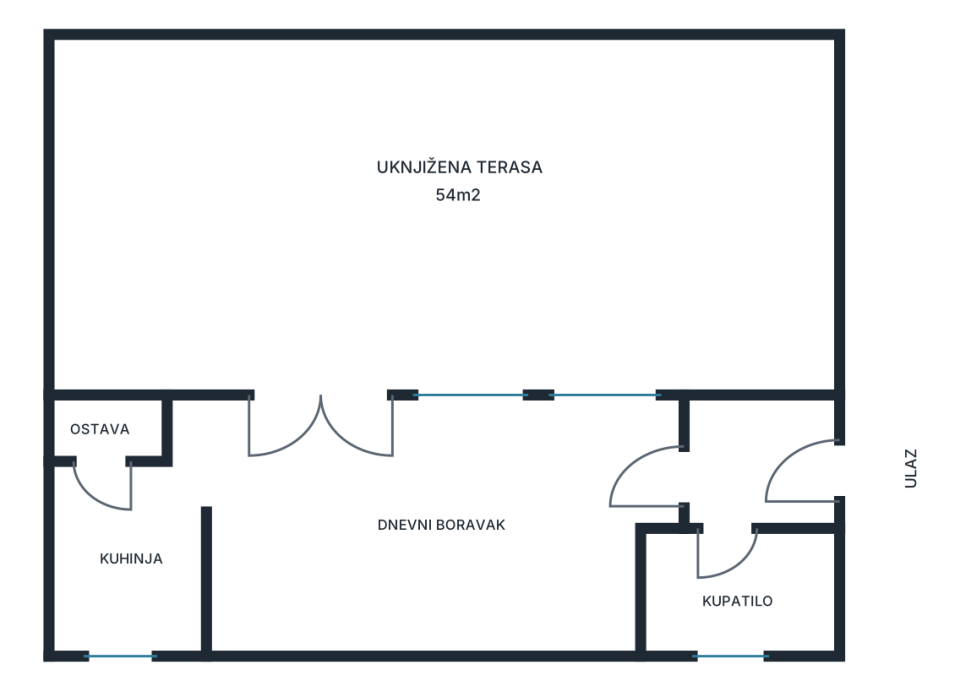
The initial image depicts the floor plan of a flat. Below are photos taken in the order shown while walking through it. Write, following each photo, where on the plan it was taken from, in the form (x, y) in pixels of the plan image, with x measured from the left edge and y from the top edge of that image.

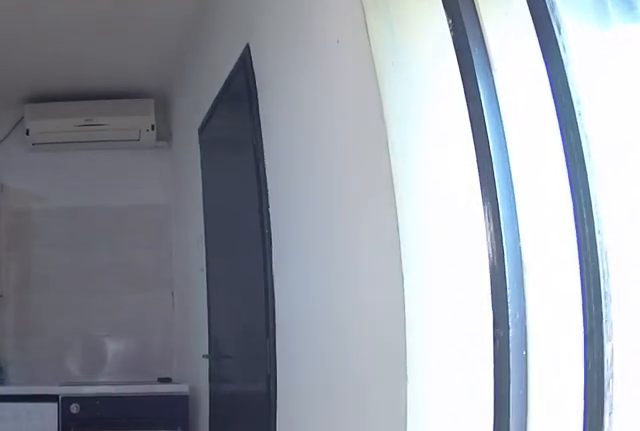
(339, 473)
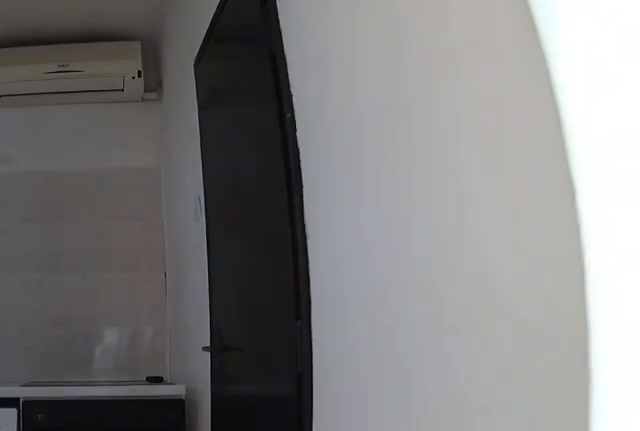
(286, 473)
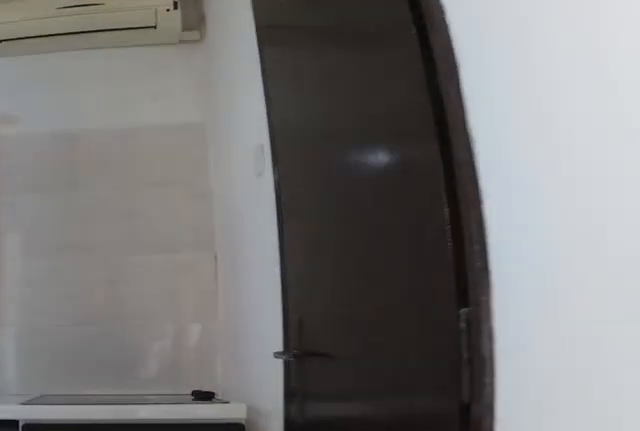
(233, 473)
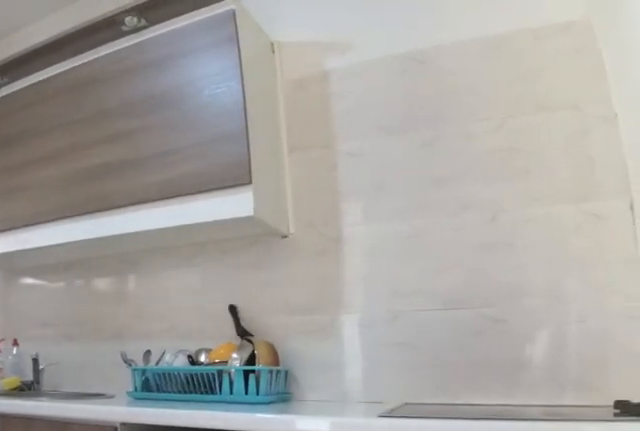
(183, 449)
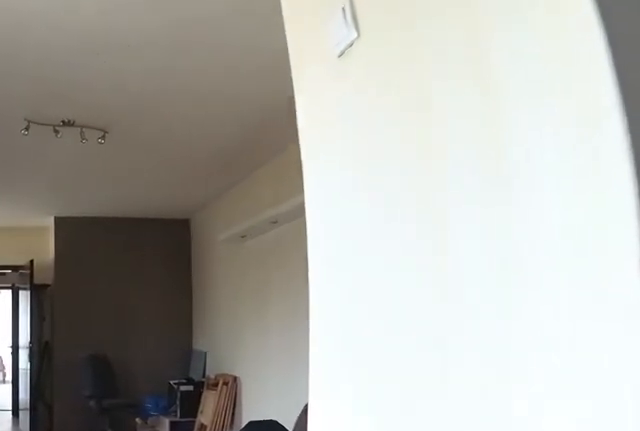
(141, 470)
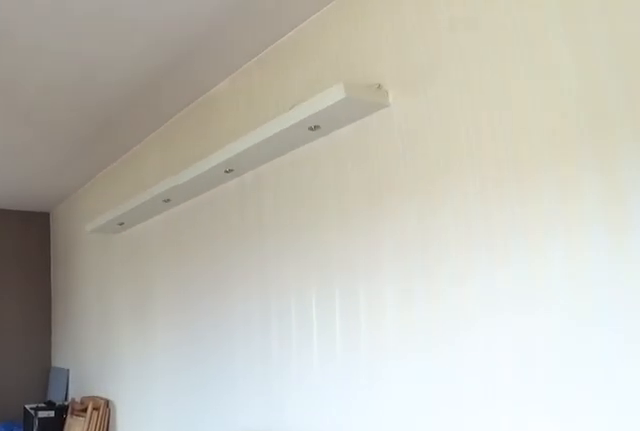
(266, 471)
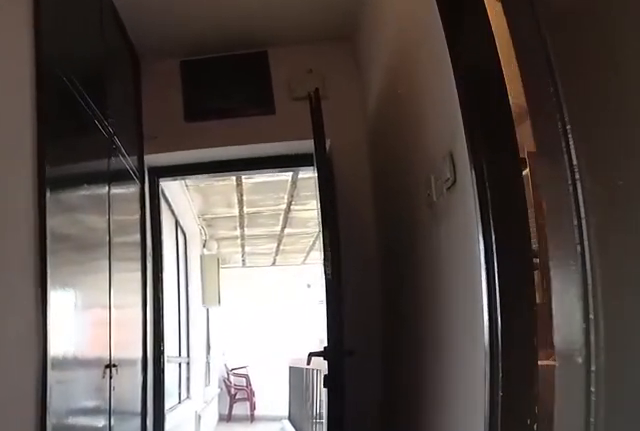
(578, 488)
